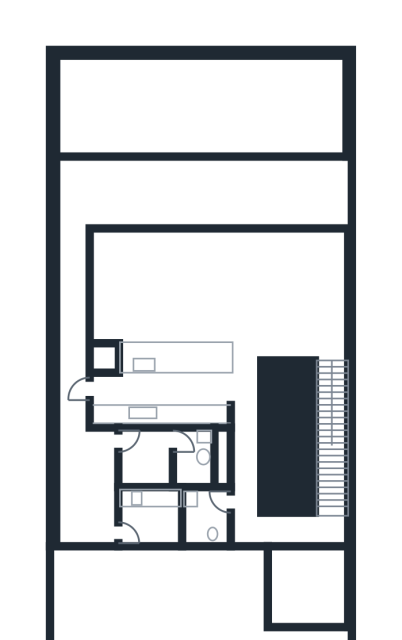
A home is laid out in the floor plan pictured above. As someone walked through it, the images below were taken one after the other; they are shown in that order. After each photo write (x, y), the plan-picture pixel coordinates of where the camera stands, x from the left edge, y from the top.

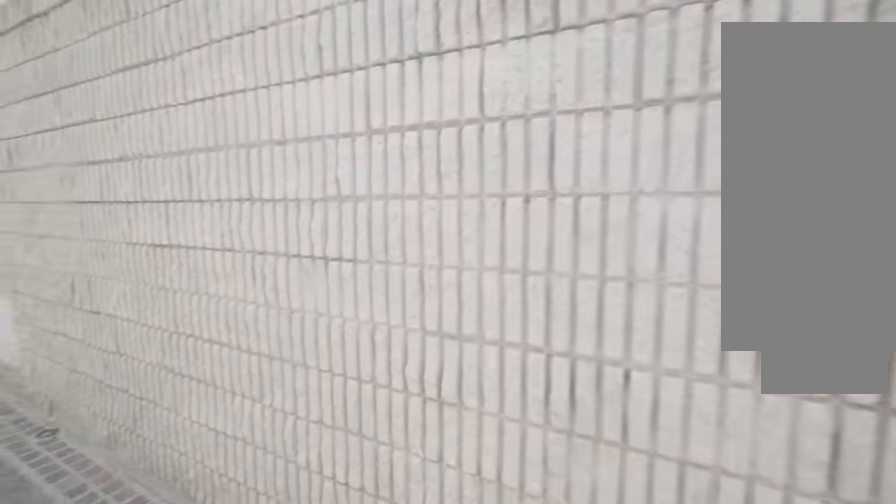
(88, 386)
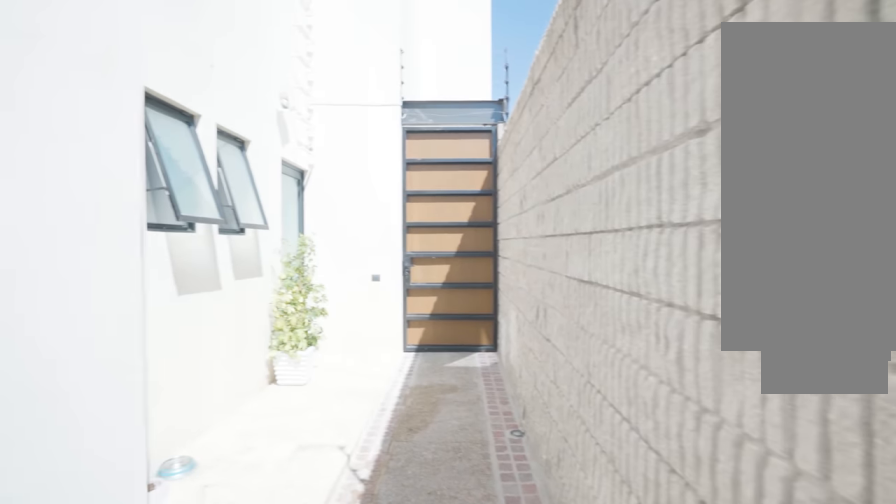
(73, 386)
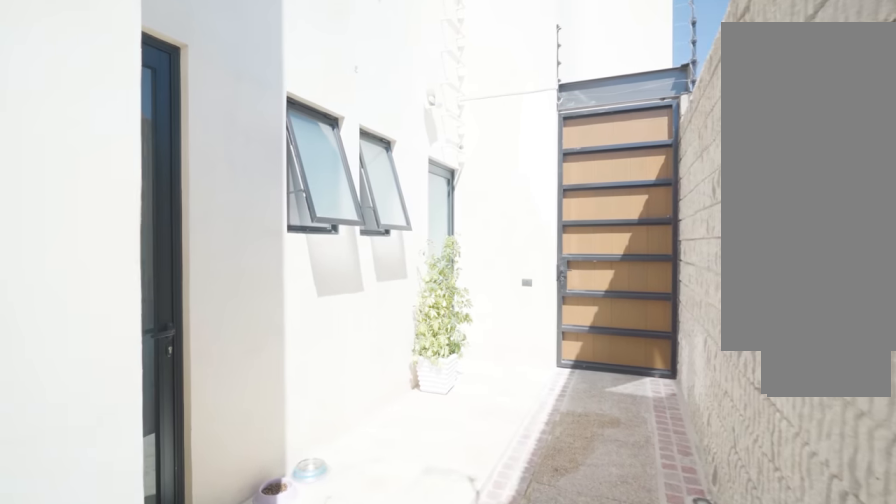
(73, 386)
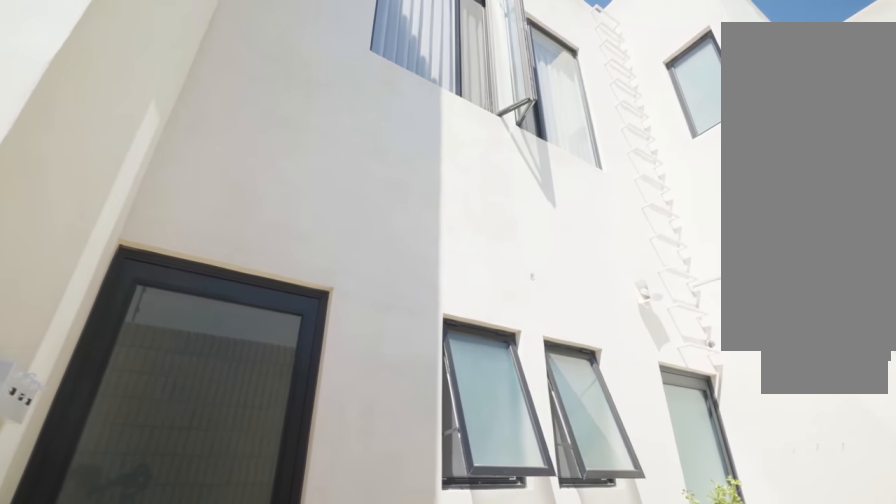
(74, 460)
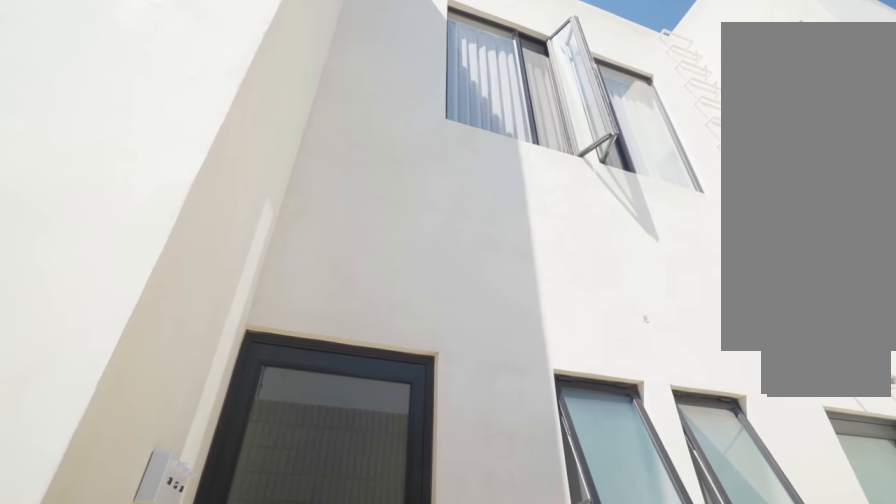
(73, 464)
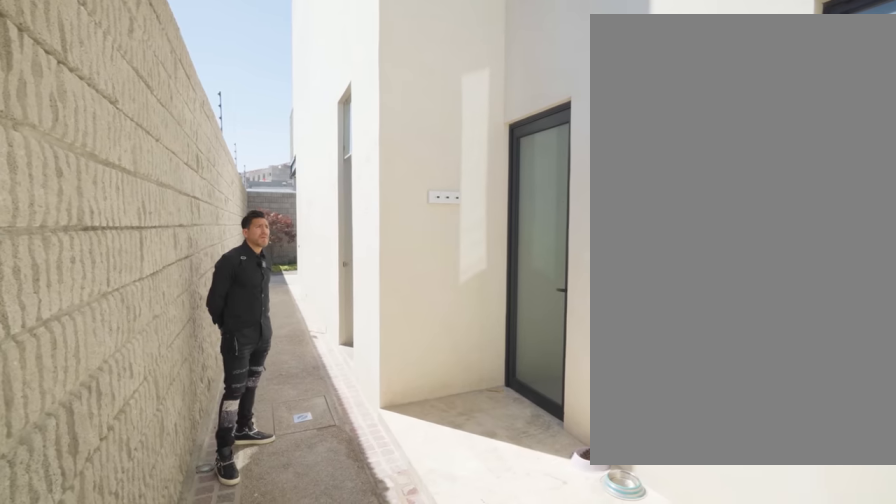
(82, 520)
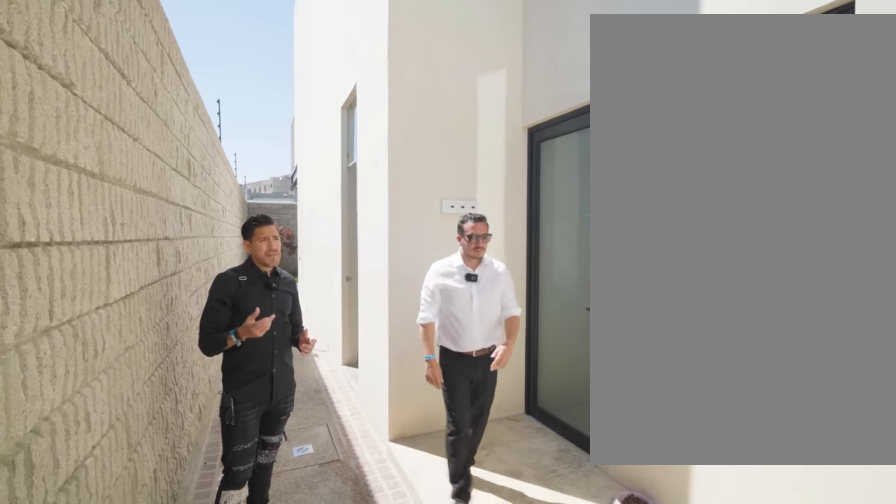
(78, 516)
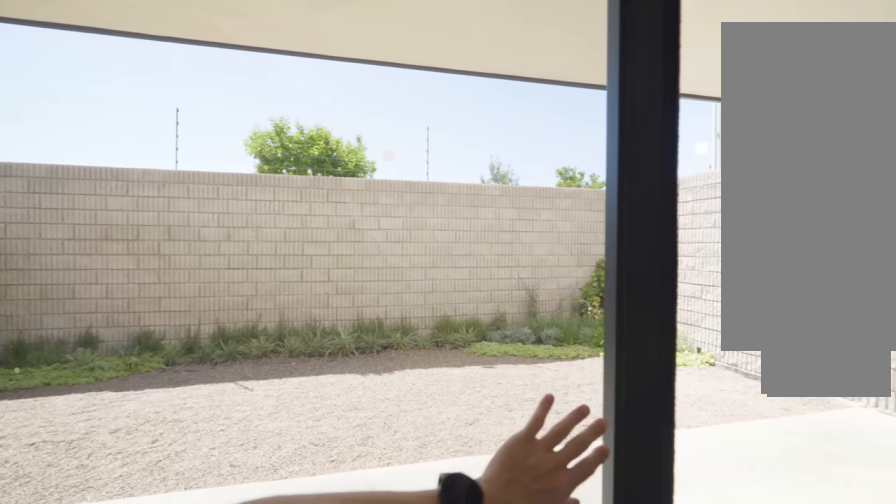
(172, 248)
